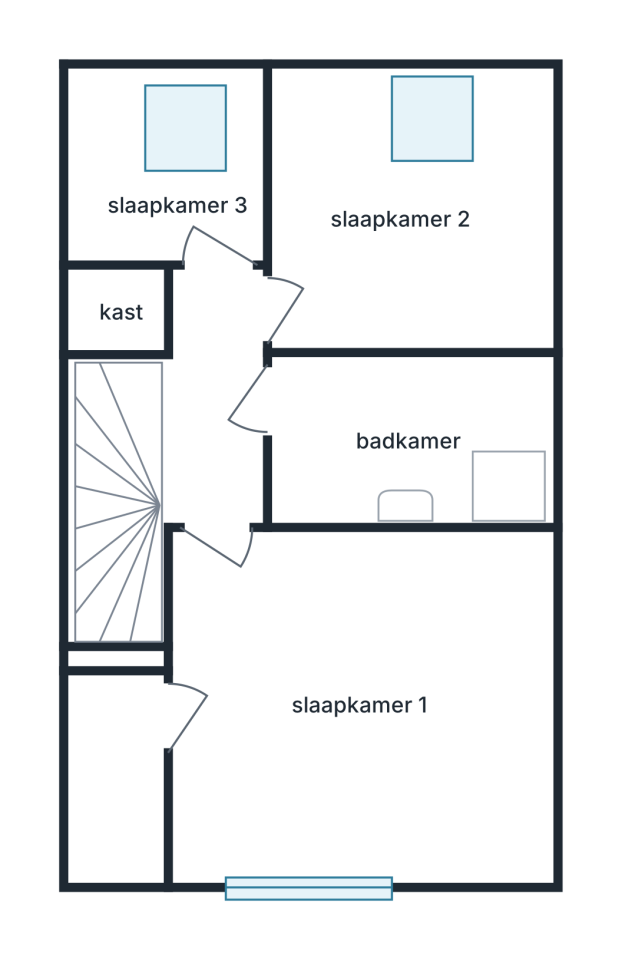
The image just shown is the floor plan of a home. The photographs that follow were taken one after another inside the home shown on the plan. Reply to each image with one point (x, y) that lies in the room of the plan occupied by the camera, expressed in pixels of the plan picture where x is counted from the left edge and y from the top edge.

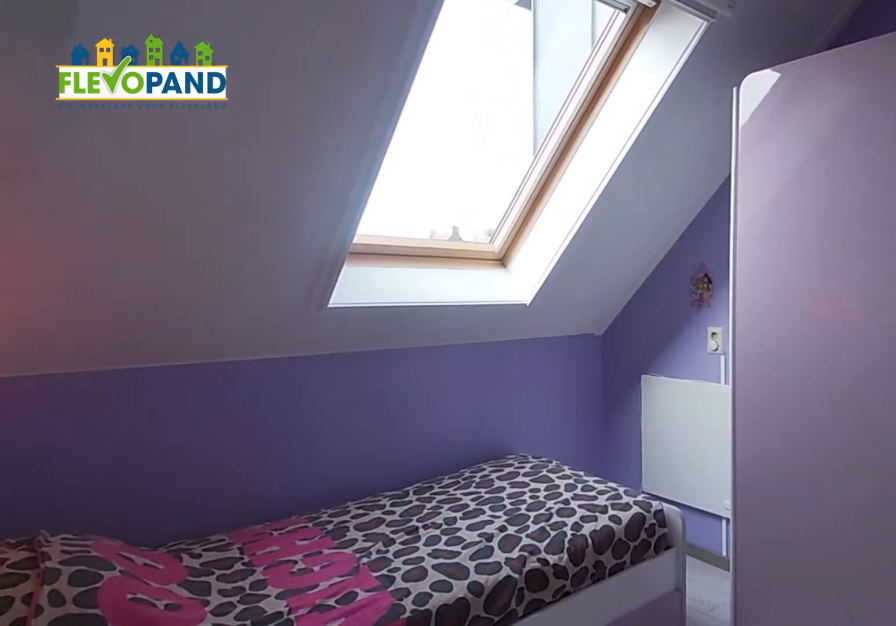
(412, 226)
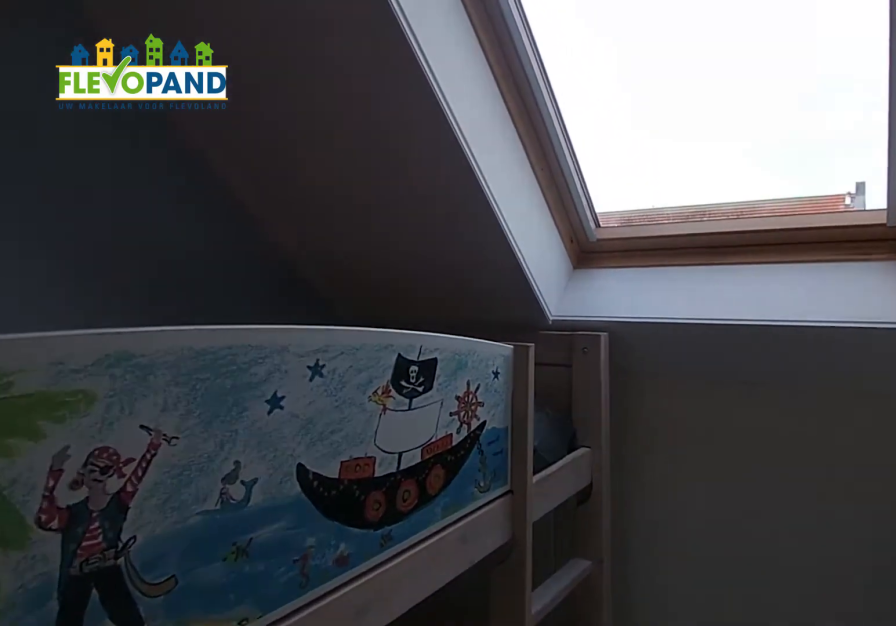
(170, 183)
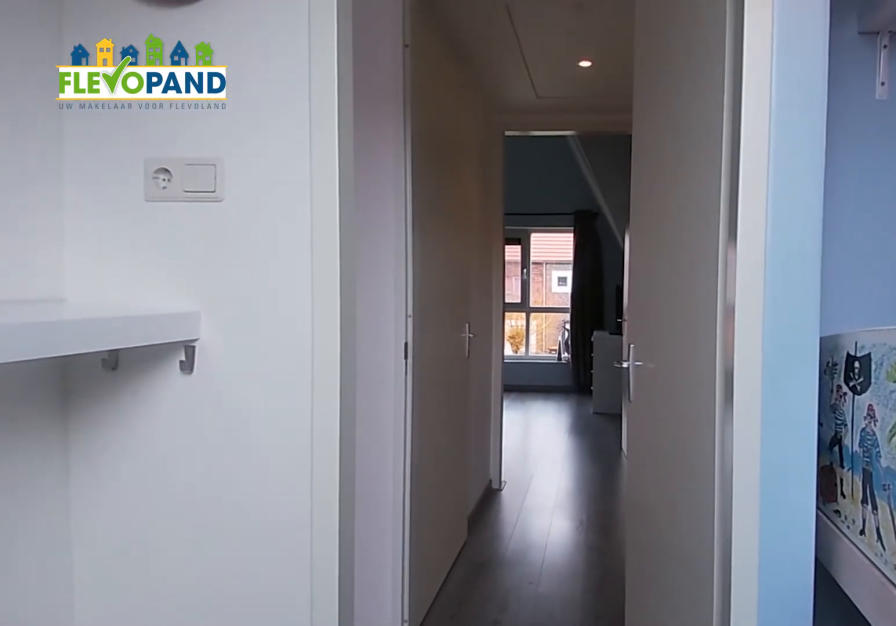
(170, 183)
